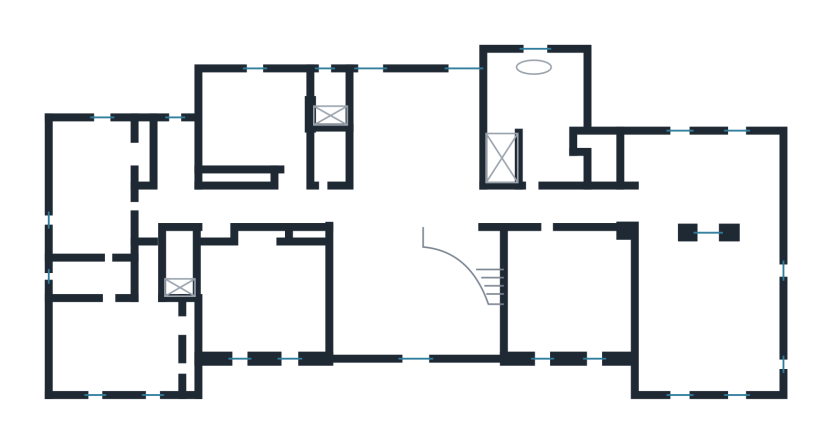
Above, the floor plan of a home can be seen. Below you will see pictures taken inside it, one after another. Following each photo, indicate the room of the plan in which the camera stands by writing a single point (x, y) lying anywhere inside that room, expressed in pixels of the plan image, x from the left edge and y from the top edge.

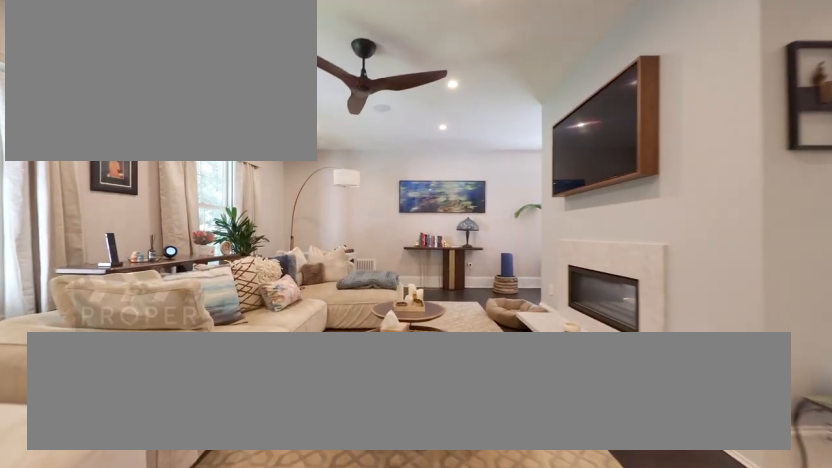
(704, 179)
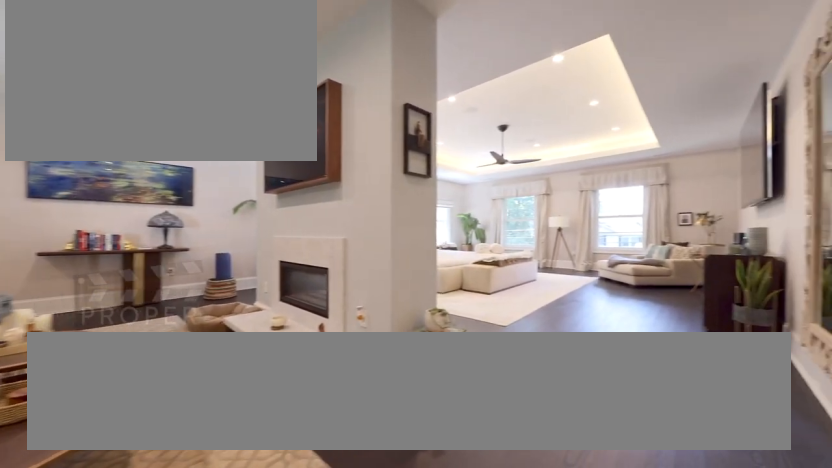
(704, 179)
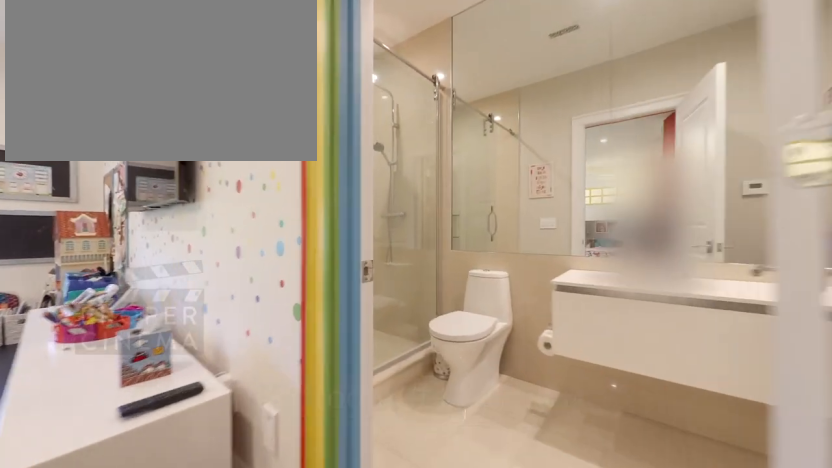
(263, 297)
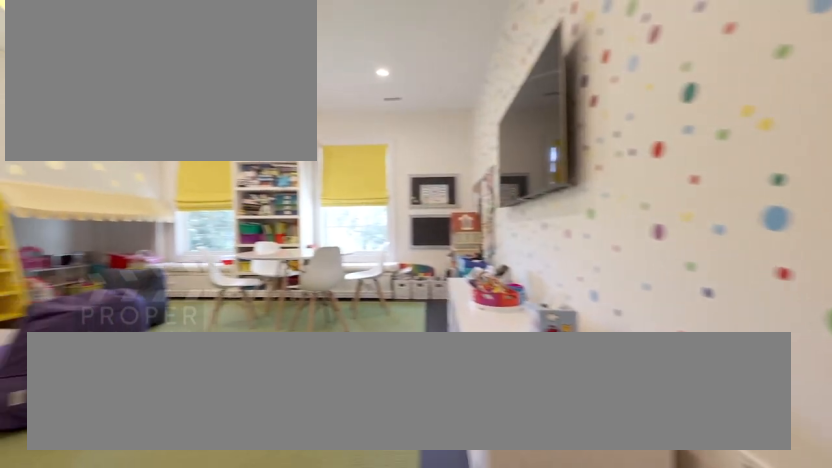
(263, 297)
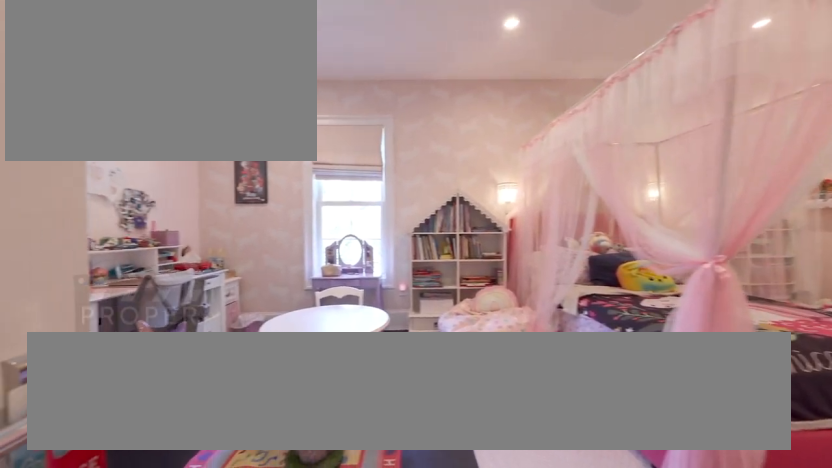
(91, 186)
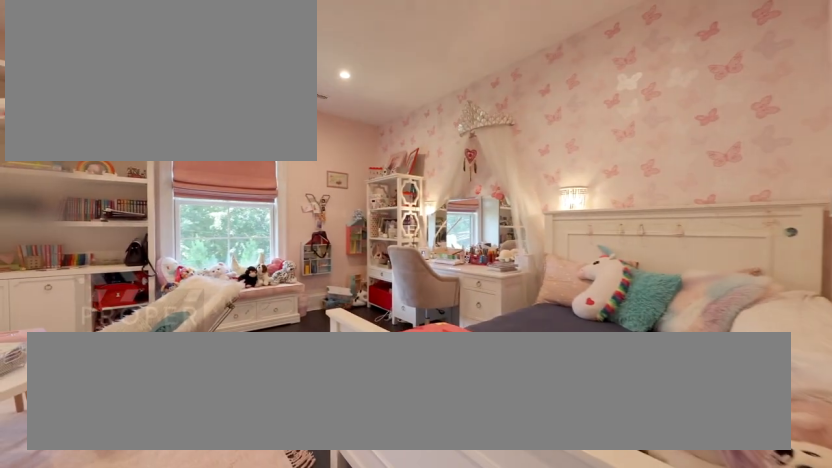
(122, 329)
